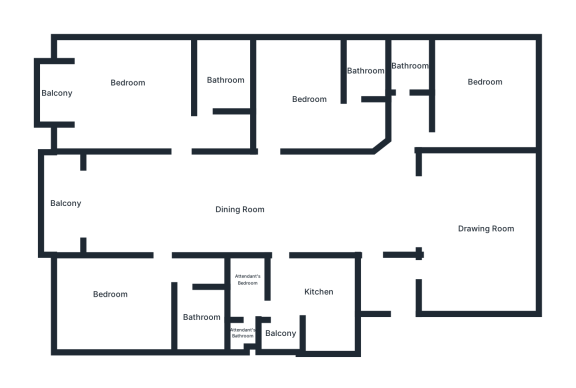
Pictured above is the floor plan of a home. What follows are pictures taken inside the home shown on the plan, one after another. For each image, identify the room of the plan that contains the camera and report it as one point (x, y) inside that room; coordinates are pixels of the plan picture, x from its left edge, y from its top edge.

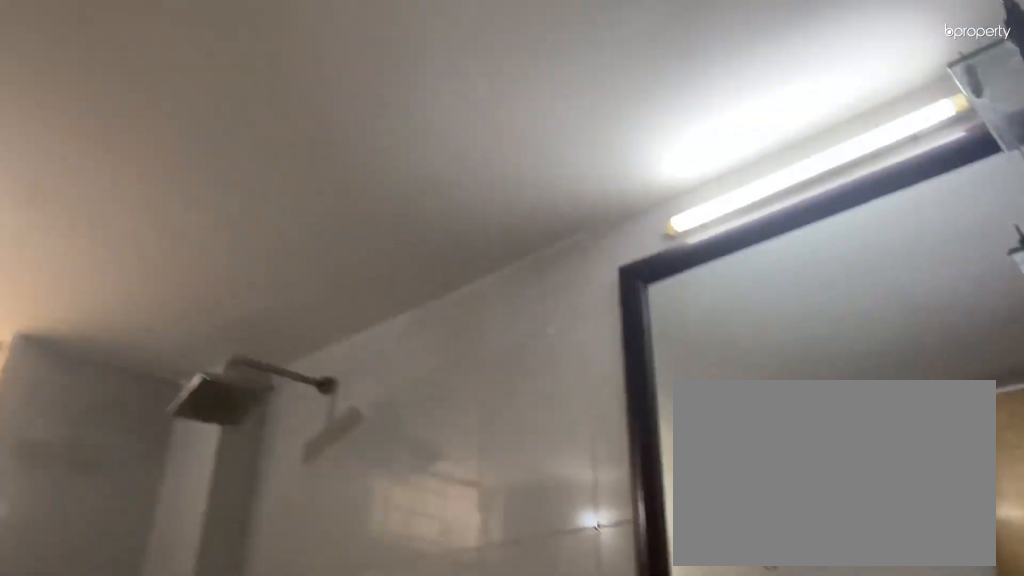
(366, 69)
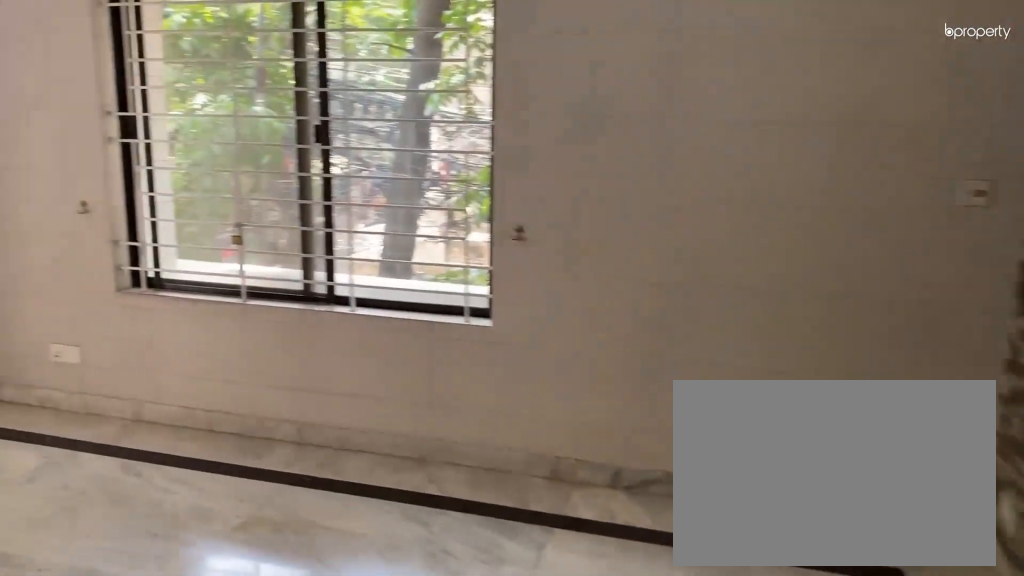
(132, 91)
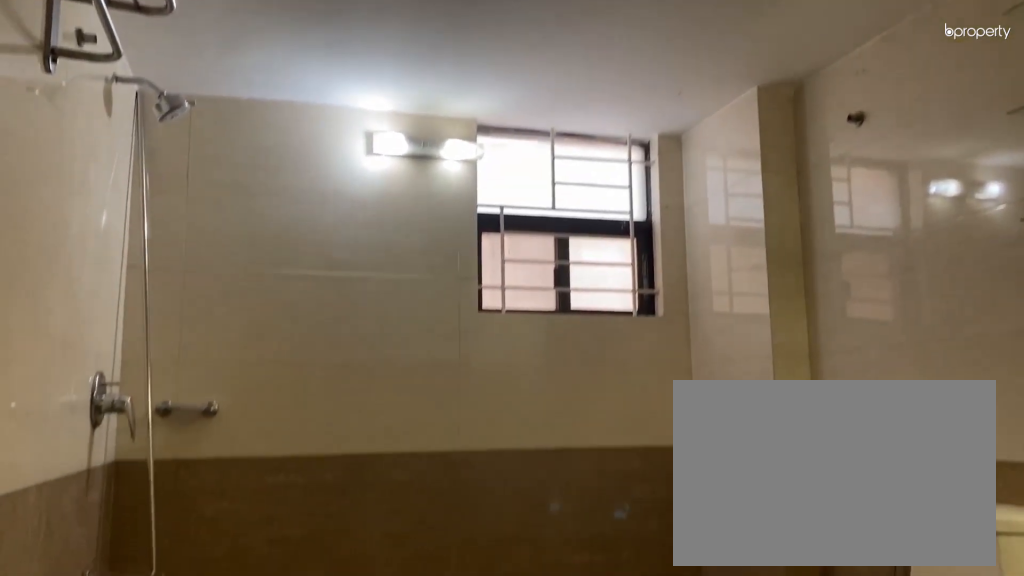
(219, 80)
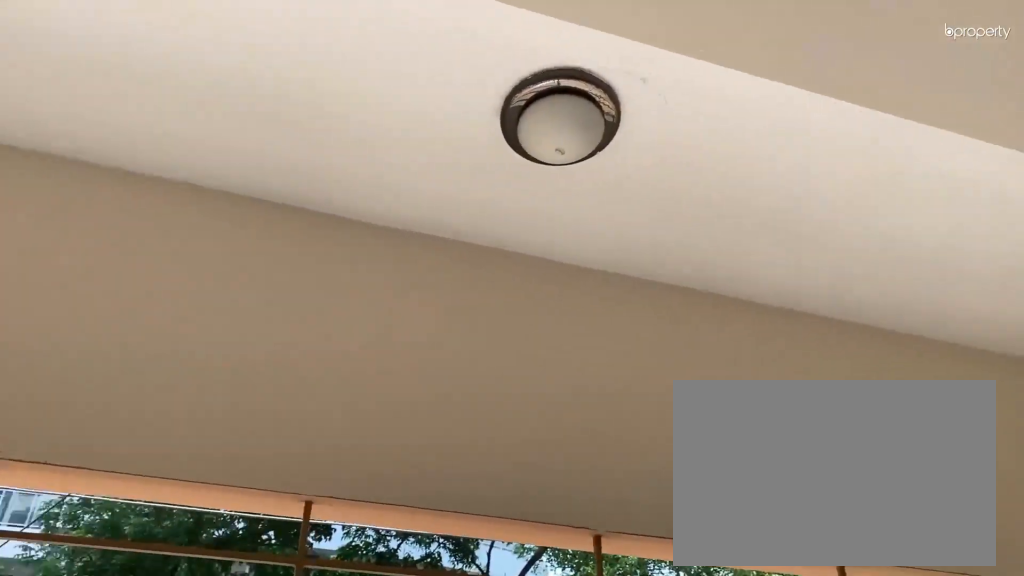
(52, 201)
